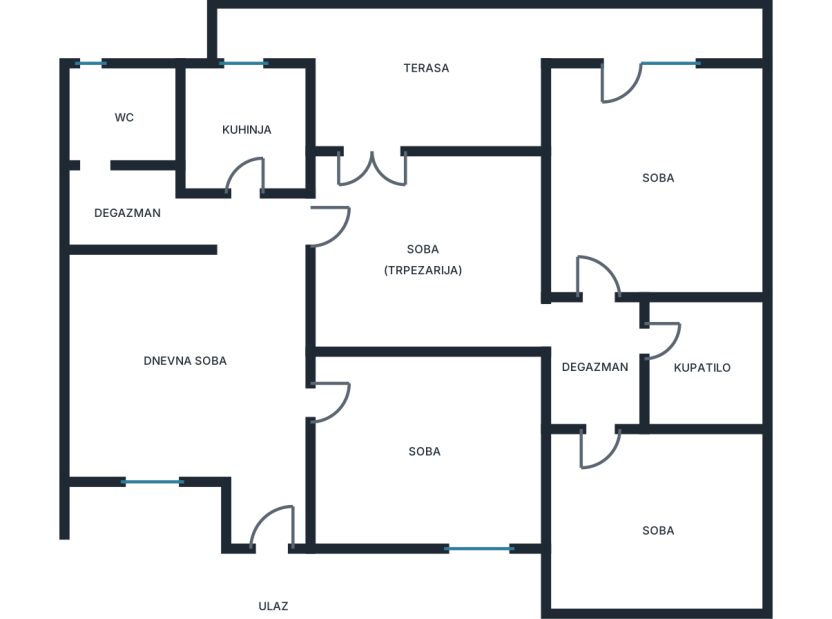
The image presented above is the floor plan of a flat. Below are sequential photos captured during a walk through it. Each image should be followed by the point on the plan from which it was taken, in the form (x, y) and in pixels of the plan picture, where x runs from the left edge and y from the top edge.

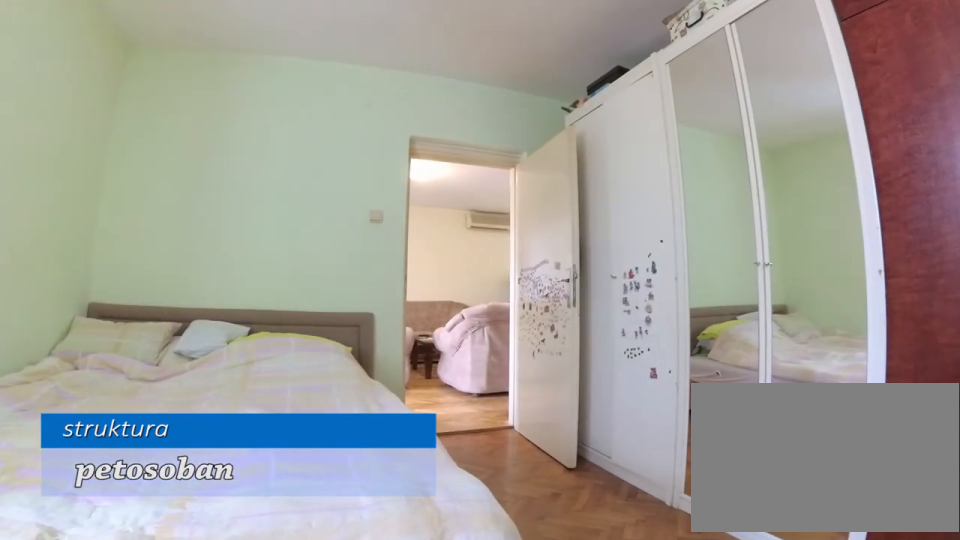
(511, 436)
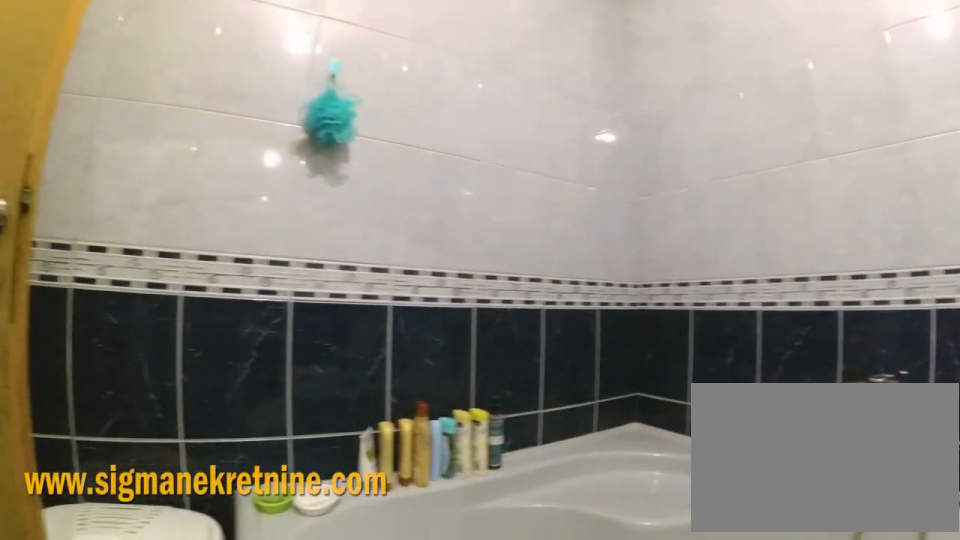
(674, 394)
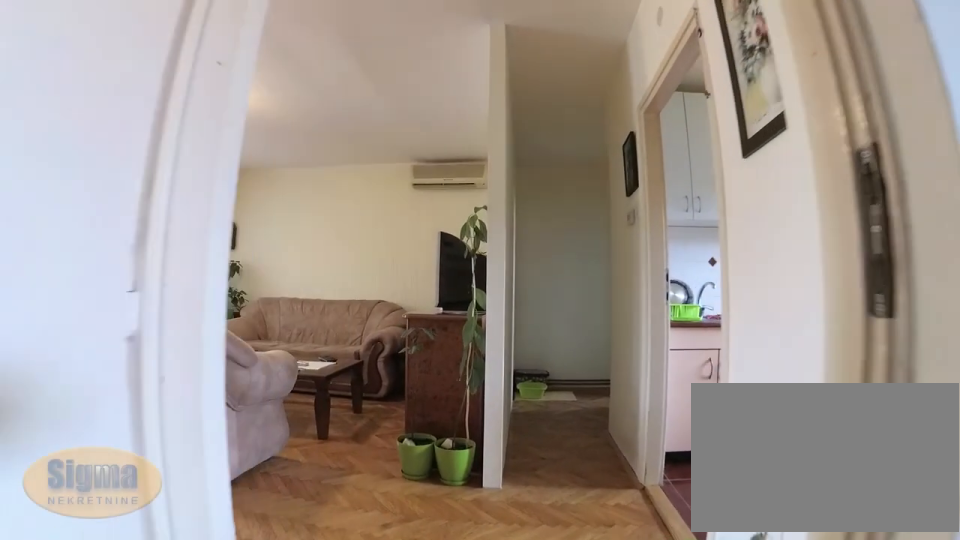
(362, 223)
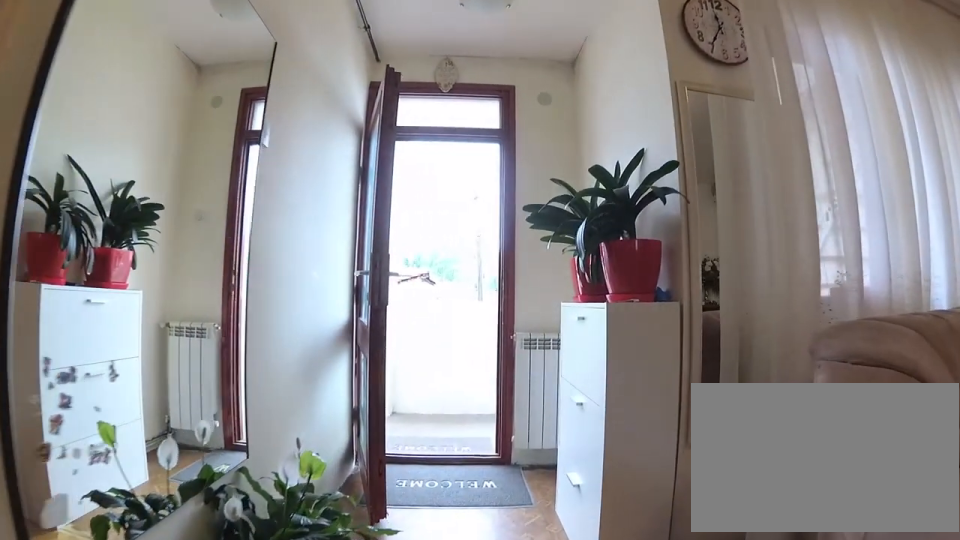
(260, 419)
